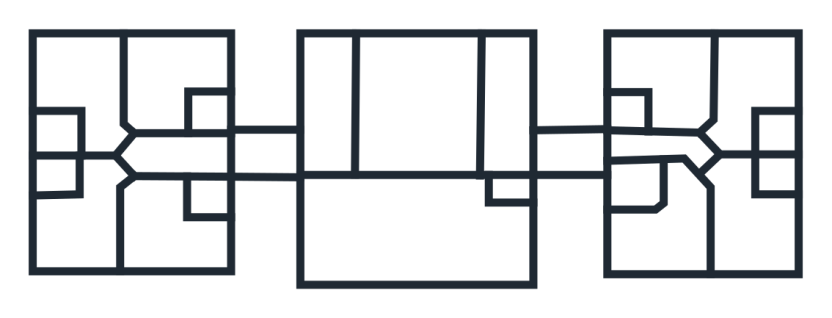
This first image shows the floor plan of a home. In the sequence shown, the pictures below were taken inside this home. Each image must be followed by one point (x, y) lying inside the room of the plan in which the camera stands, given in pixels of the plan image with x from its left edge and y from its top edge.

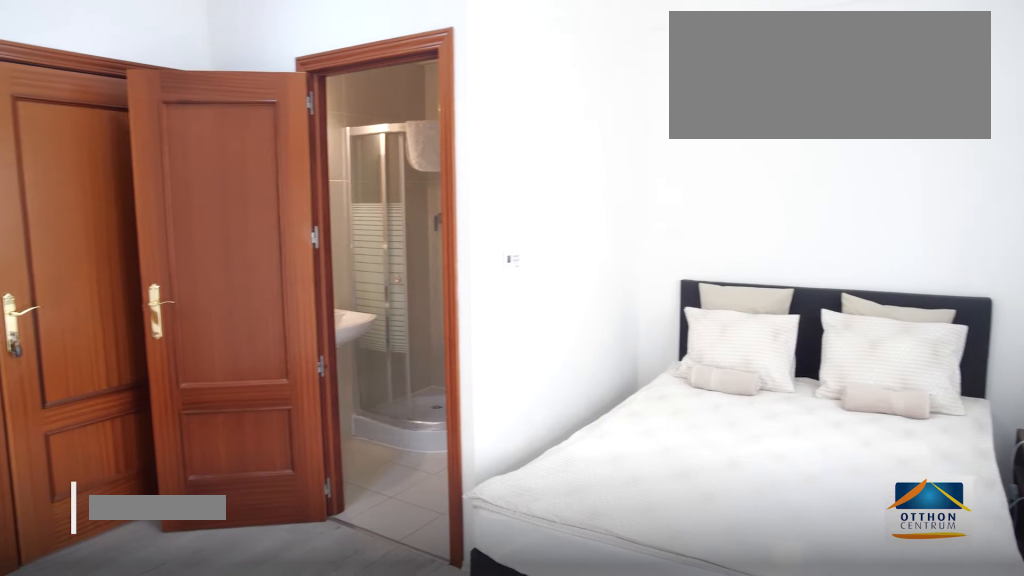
(153, 229)
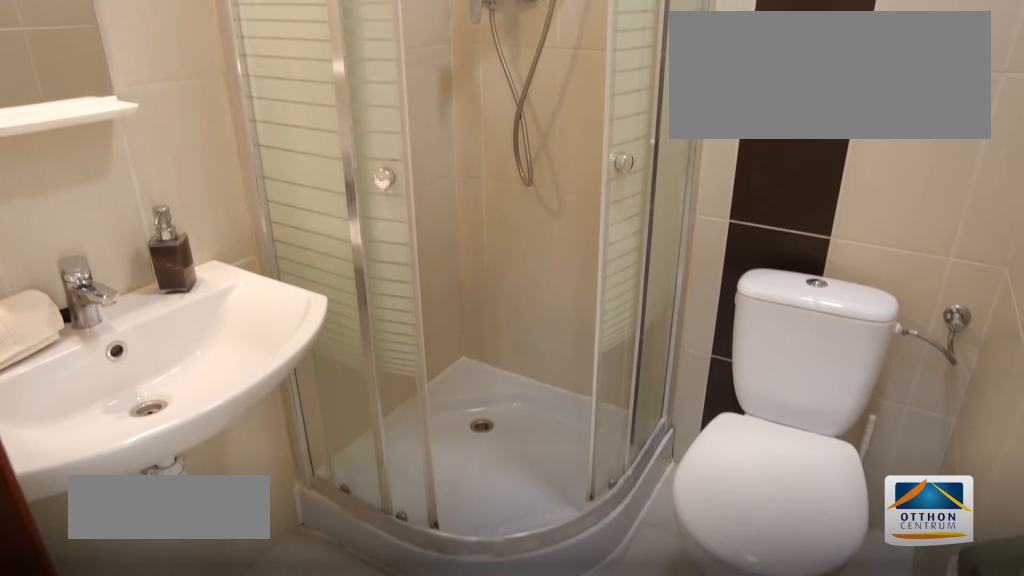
(209, 198)
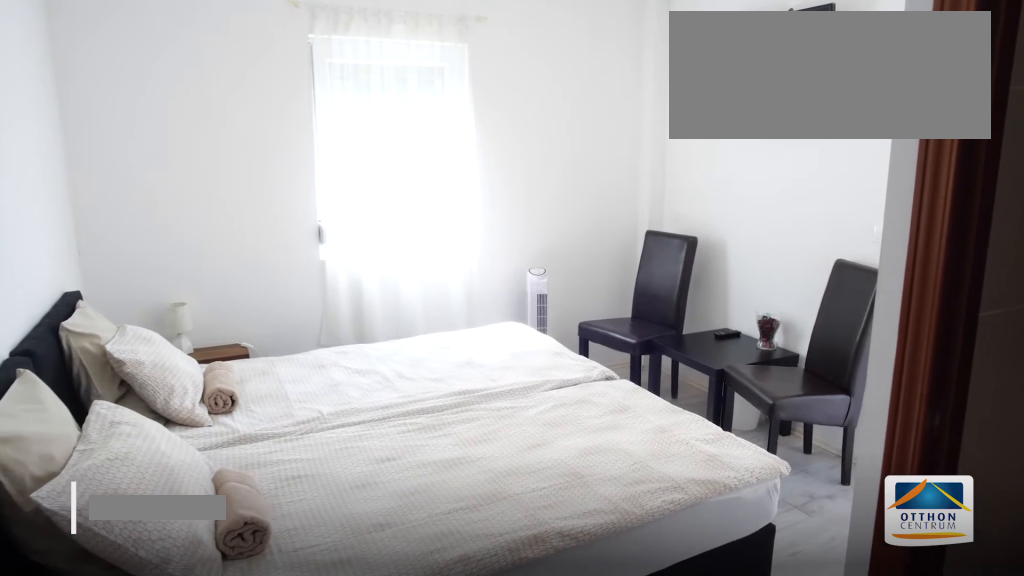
(79, 226)
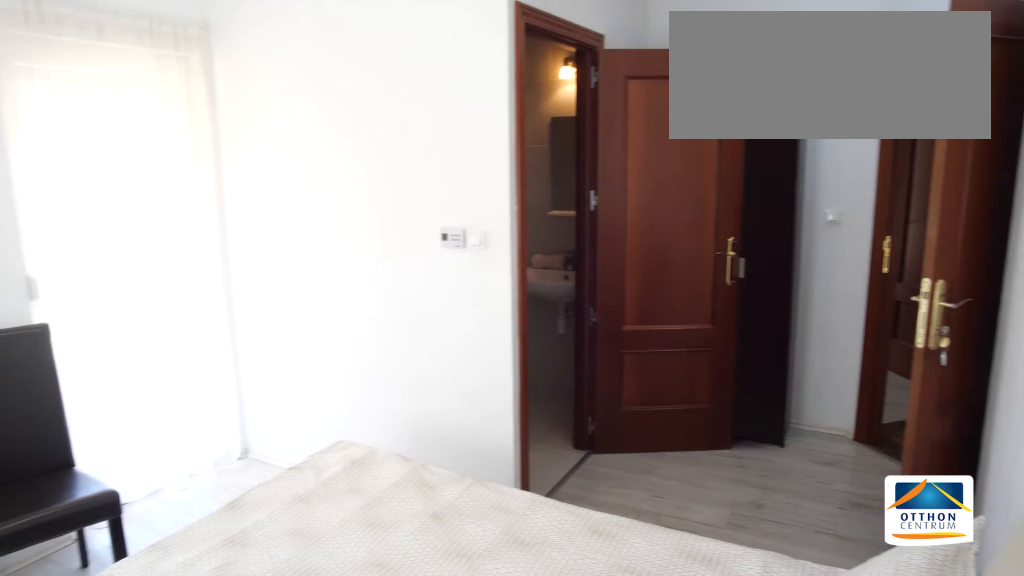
(79, 226)
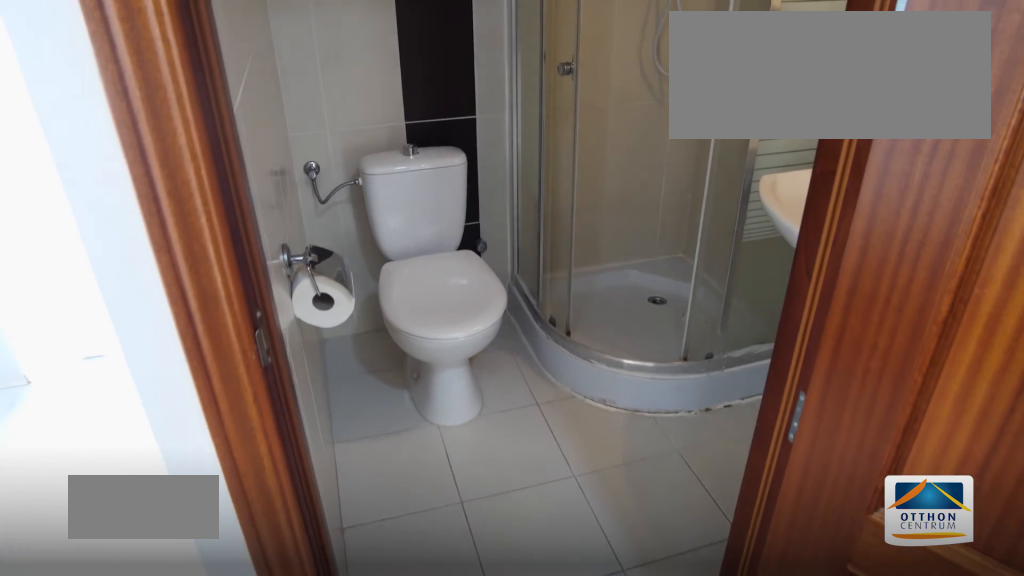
(59, 176)
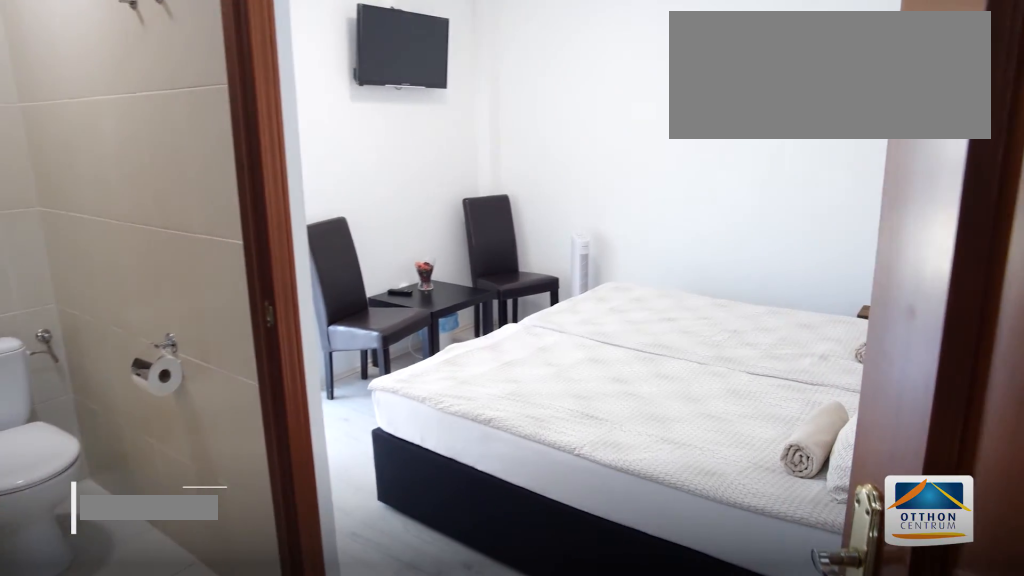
(75, 76)
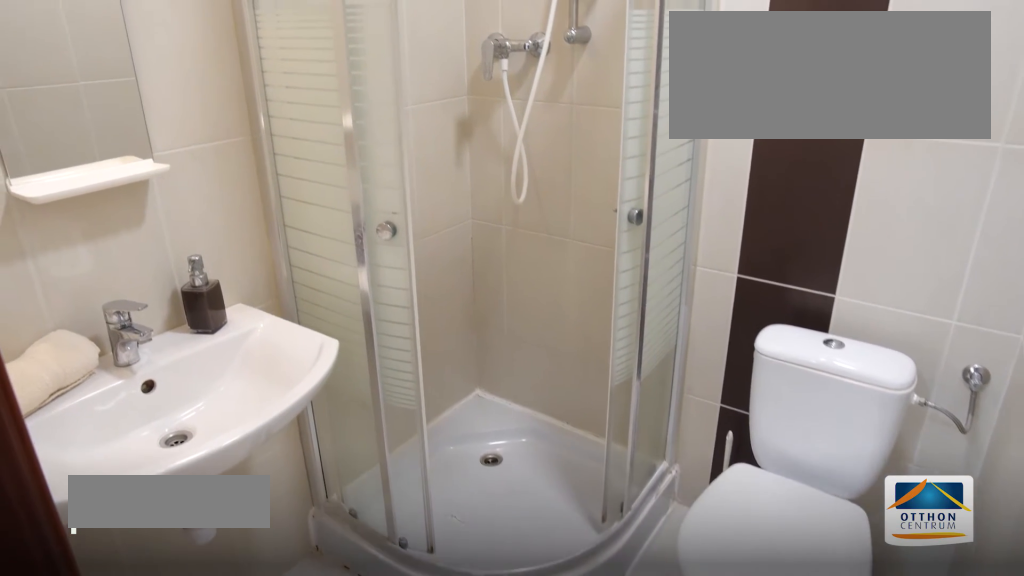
(56, 134)
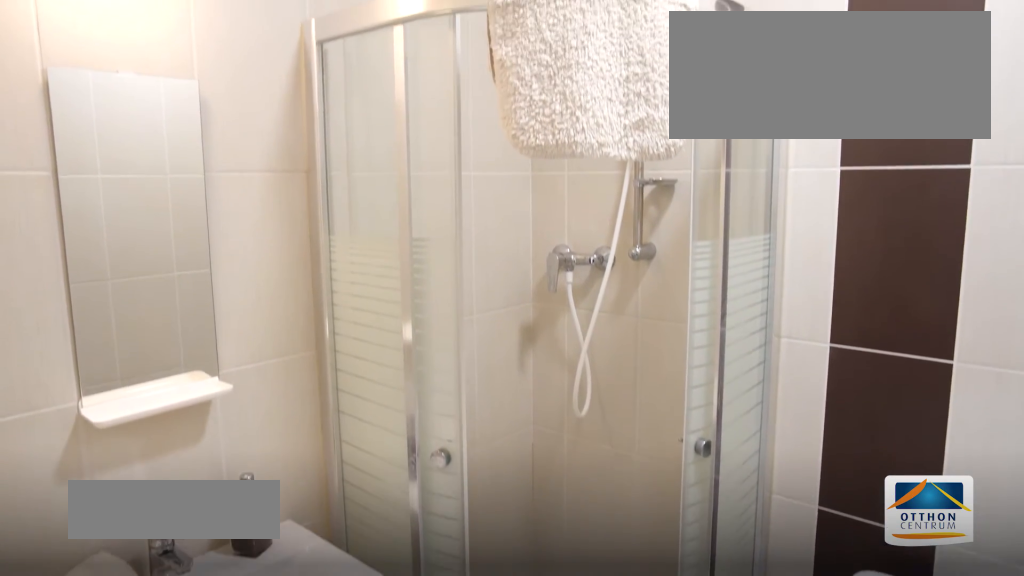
(56, 133)
